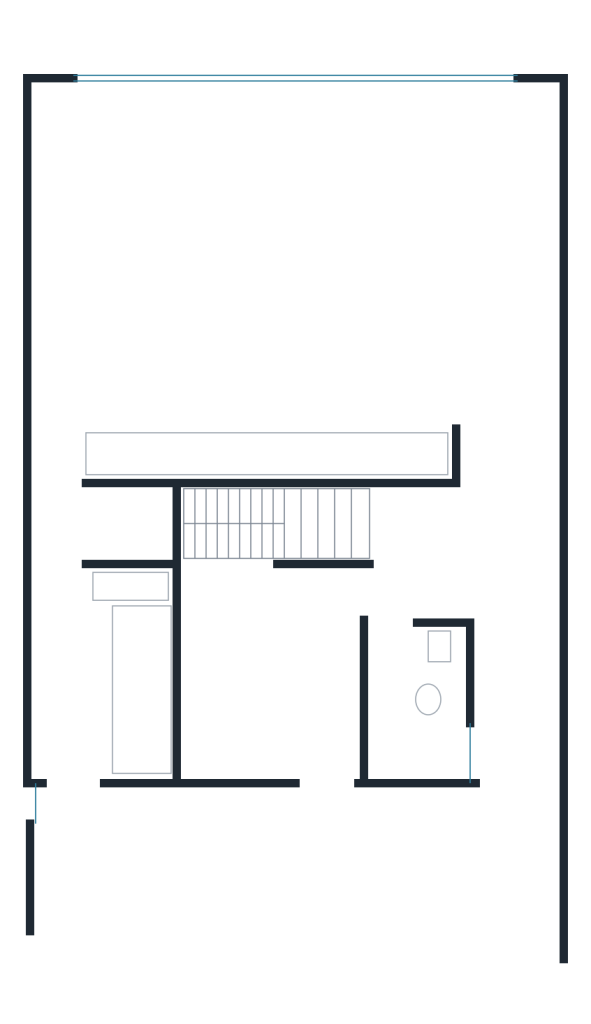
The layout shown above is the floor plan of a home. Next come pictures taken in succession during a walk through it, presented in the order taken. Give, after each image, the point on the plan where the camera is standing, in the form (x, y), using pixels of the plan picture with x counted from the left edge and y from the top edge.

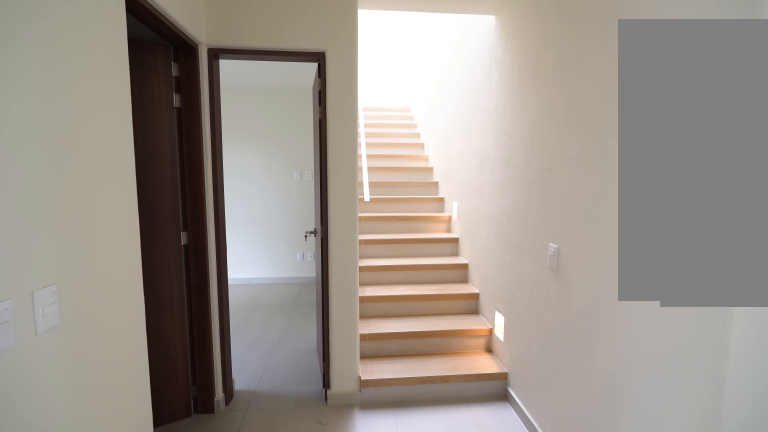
(524, 594)
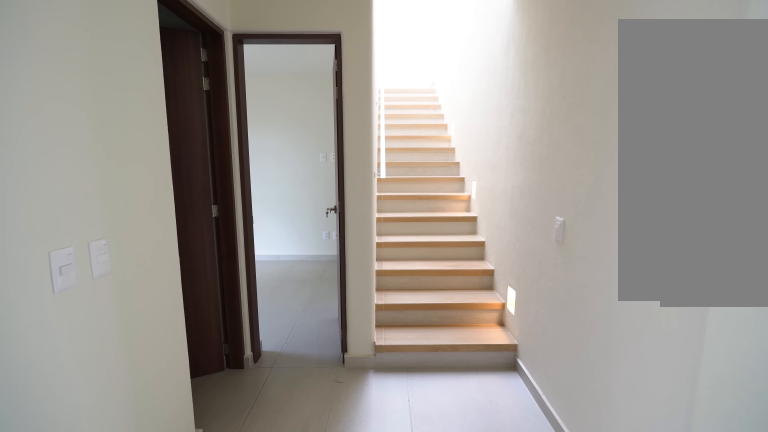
(524, 593)
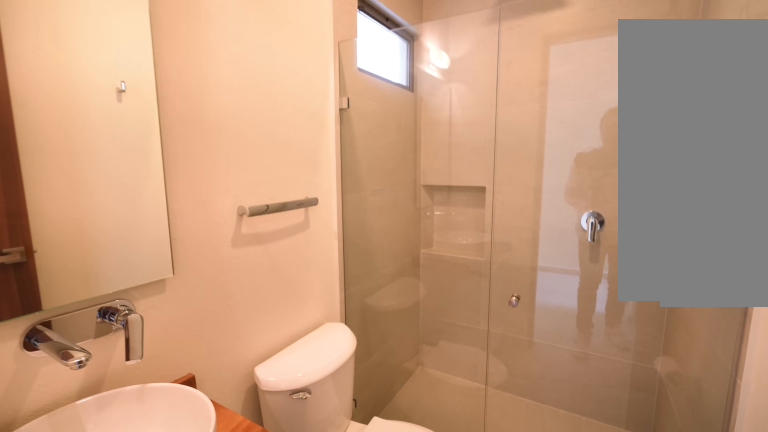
(394, 631)
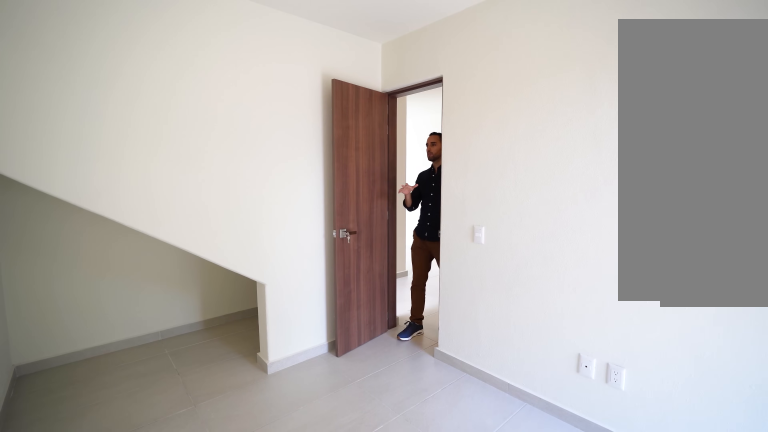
(229, 753)
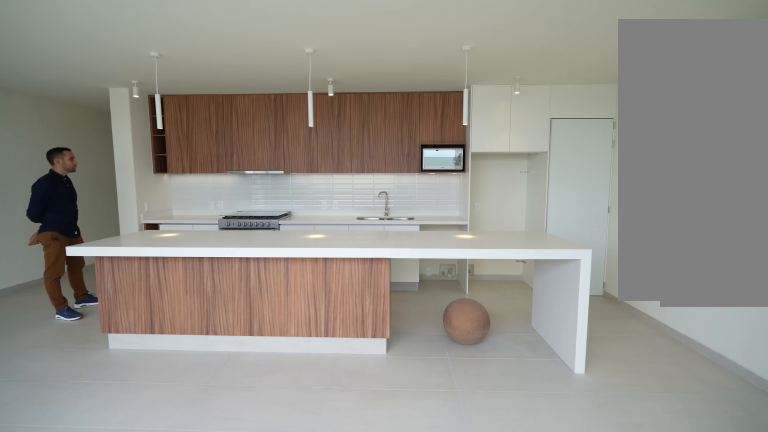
(255, 204)
